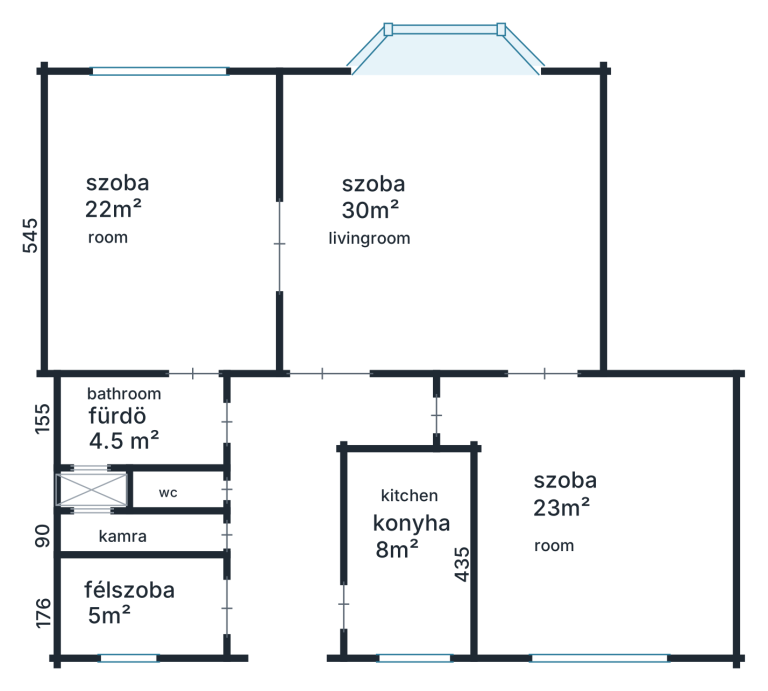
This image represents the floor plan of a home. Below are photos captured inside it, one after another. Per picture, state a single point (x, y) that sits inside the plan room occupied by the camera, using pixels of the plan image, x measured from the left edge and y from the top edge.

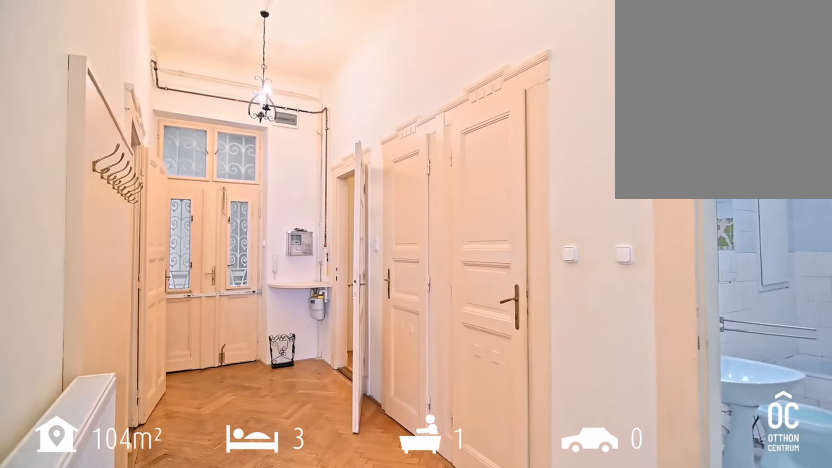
(284, 450)
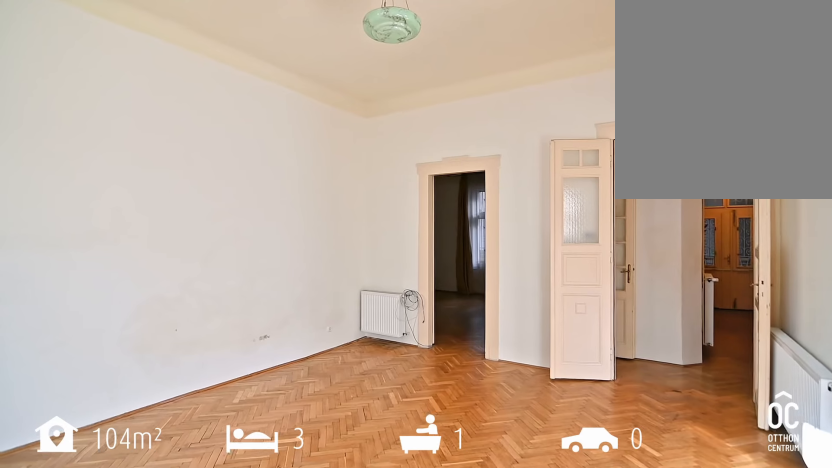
(438, 210)
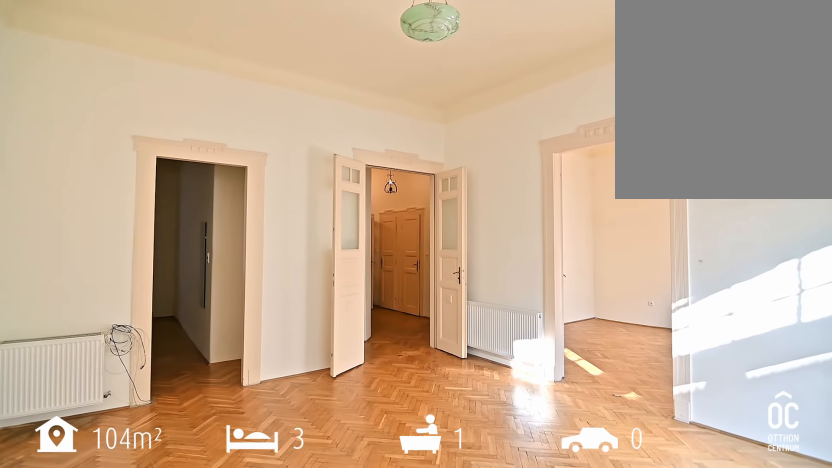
(438, 210)
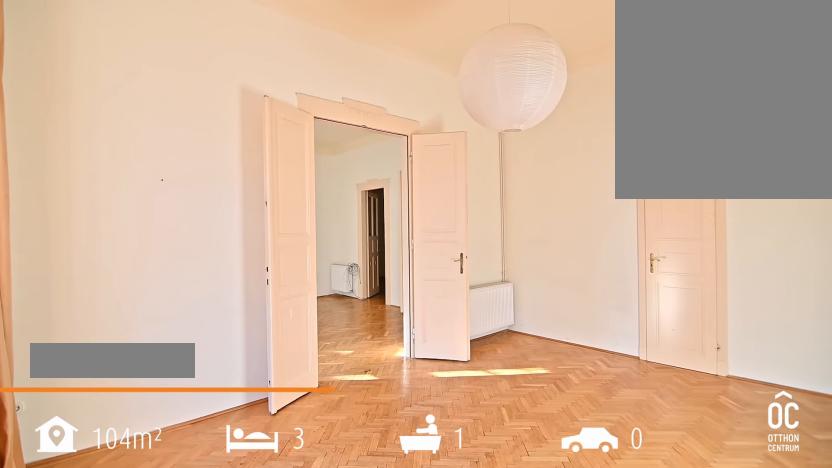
(154, 229)
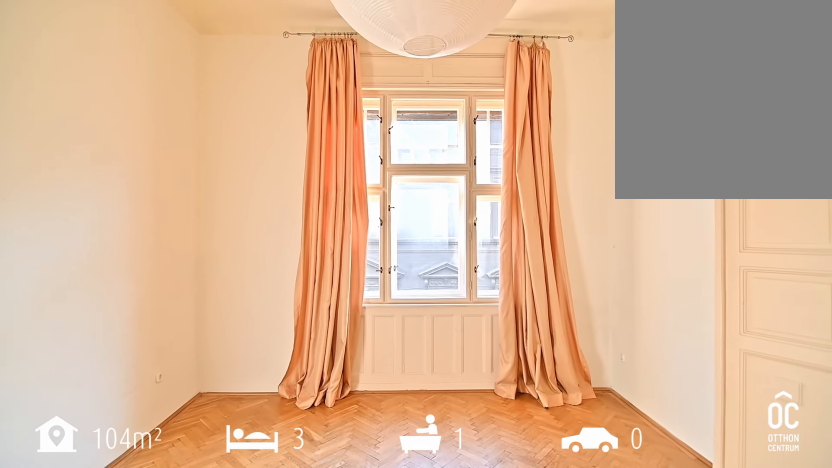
(154, 229)
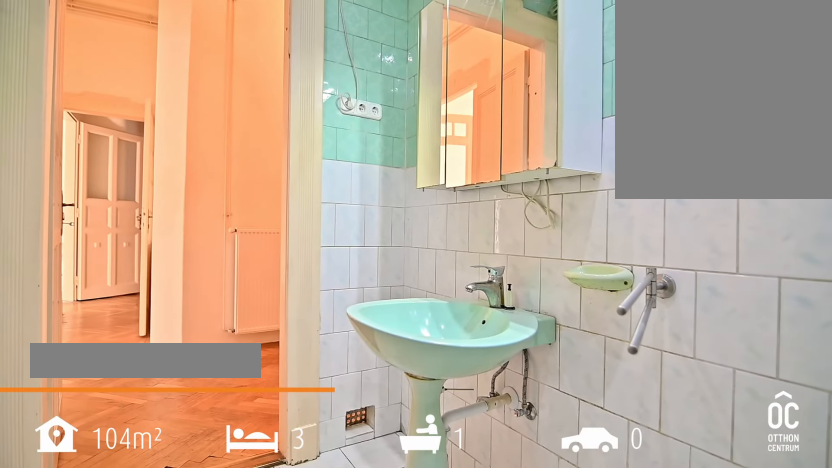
(139, 419)
